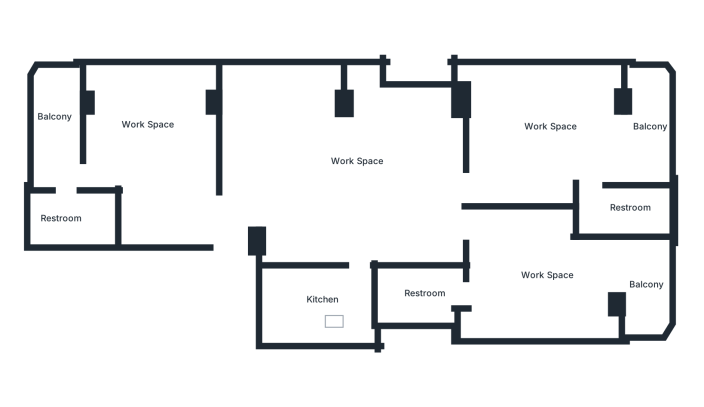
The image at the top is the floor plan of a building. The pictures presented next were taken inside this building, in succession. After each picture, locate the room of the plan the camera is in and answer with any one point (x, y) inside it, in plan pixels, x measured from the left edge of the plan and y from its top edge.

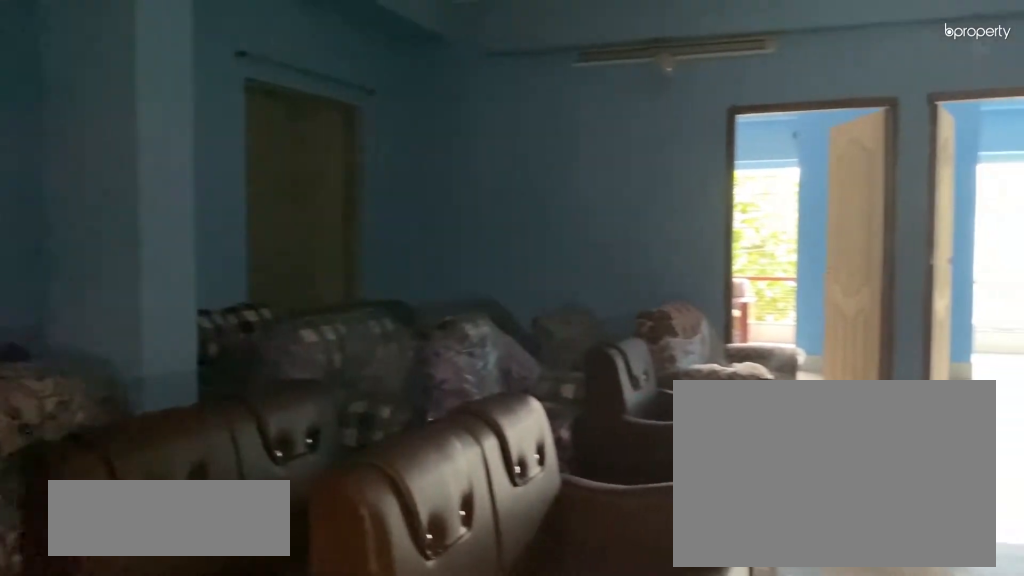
(347, 197)
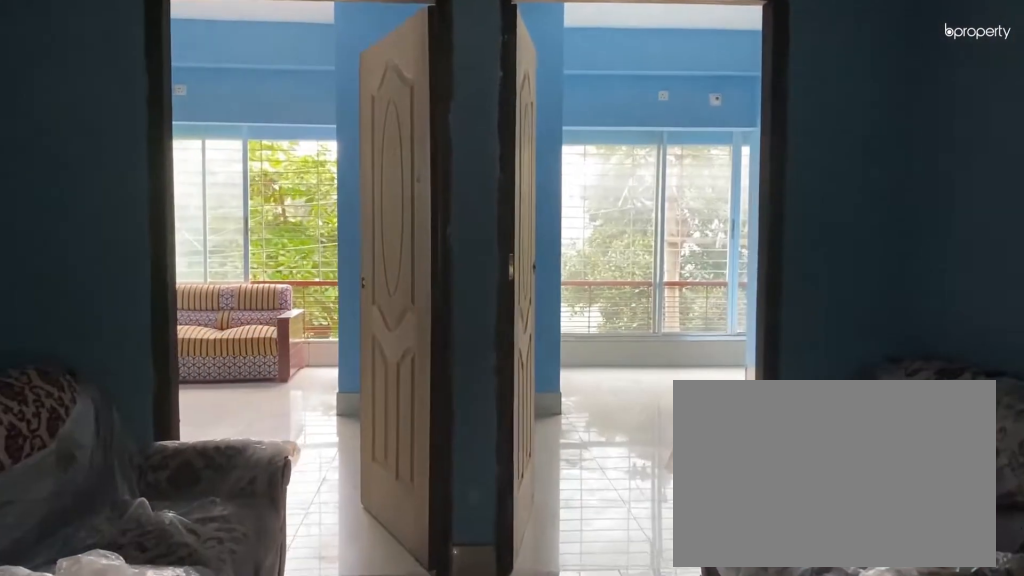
(347, 197)
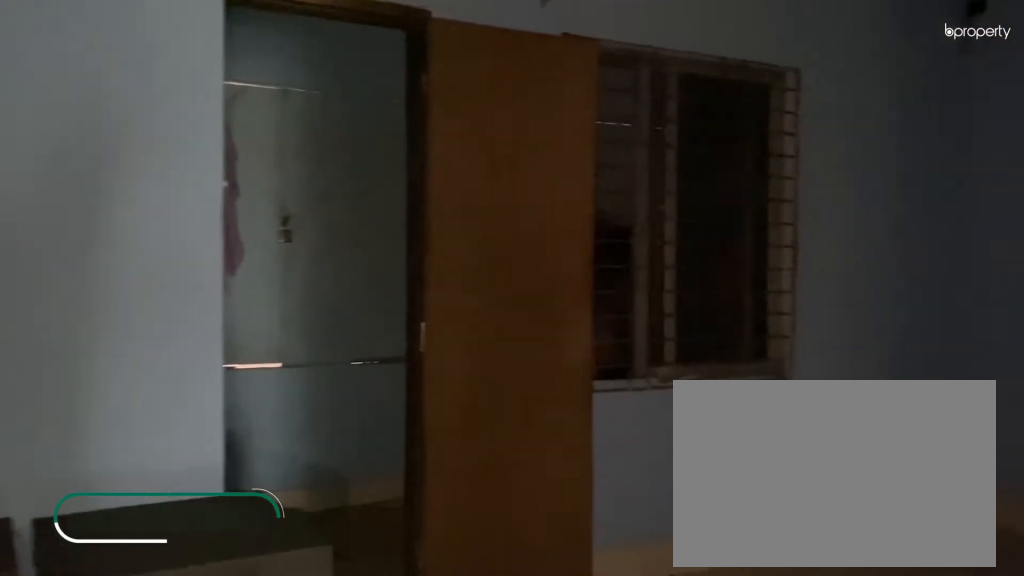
(150, 143)
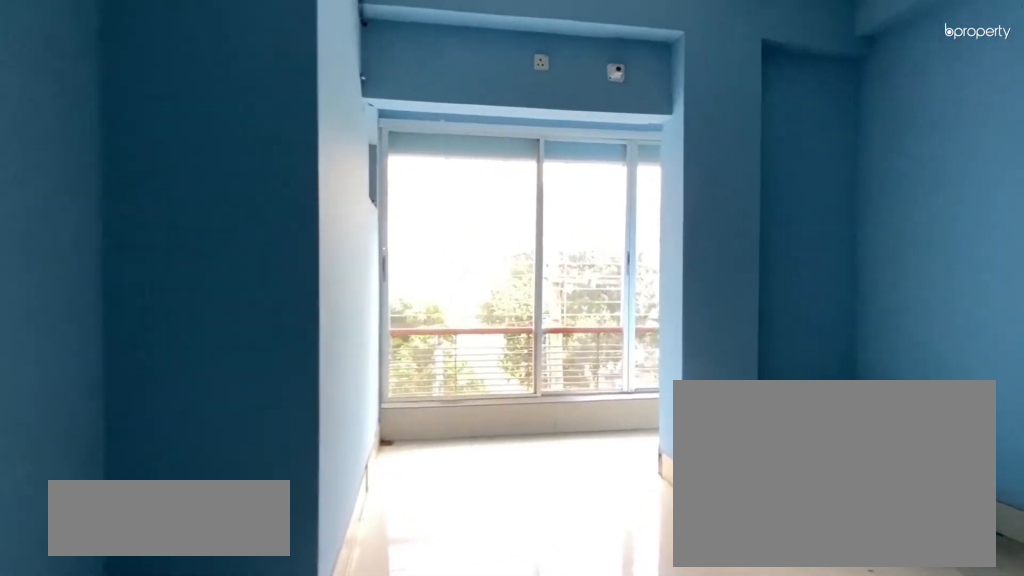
(556, 275)
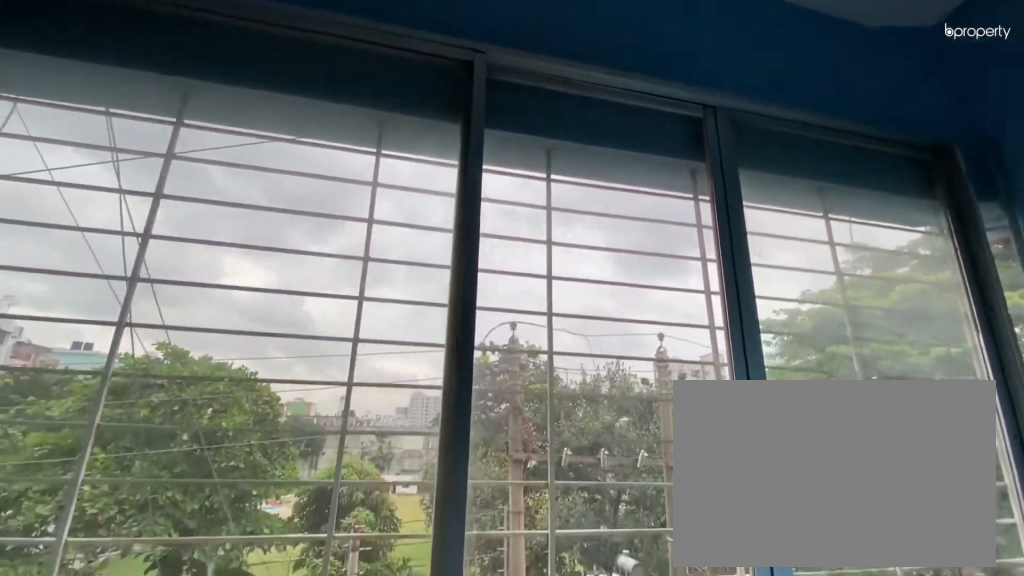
(645, 285)
